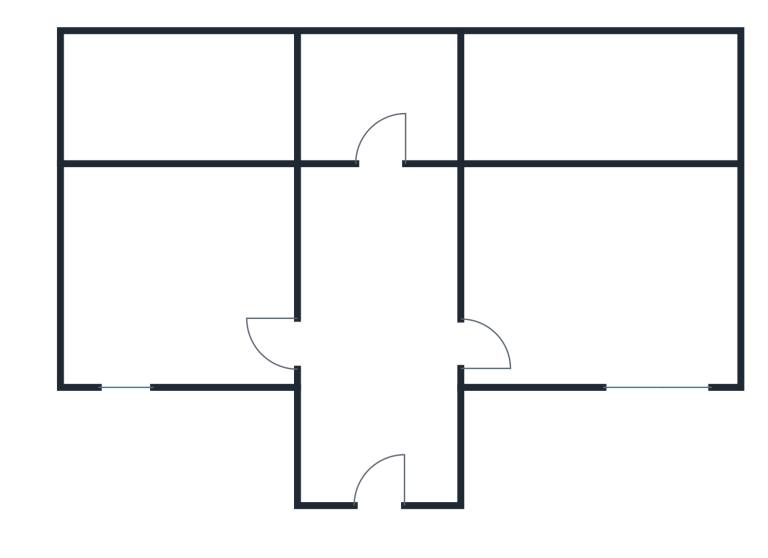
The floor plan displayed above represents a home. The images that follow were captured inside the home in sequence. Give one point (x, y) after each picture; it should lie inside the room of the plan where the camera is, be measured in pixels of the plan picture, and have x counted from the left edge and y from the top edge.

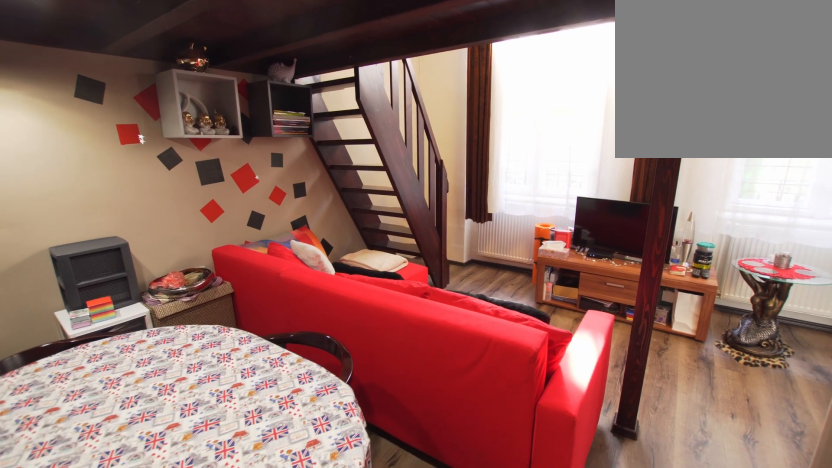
(596, 277)
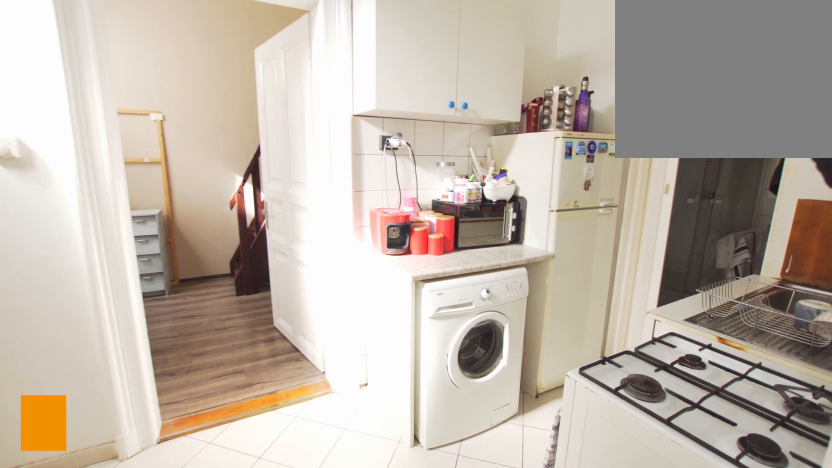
(377, 277)
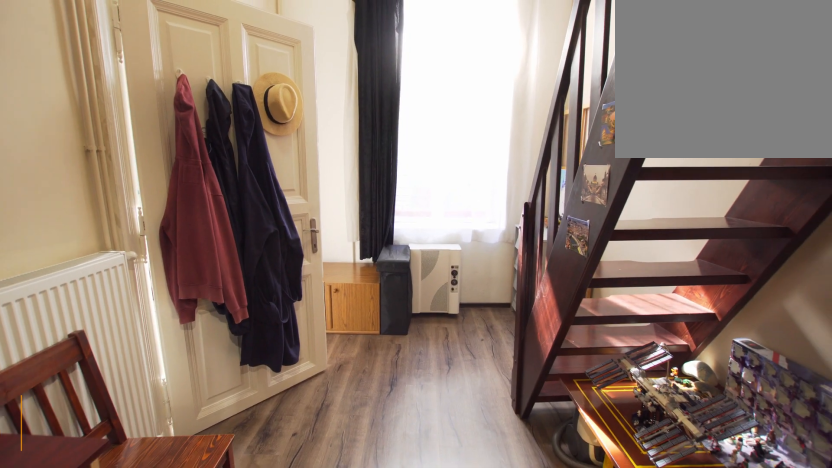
(173, 277)
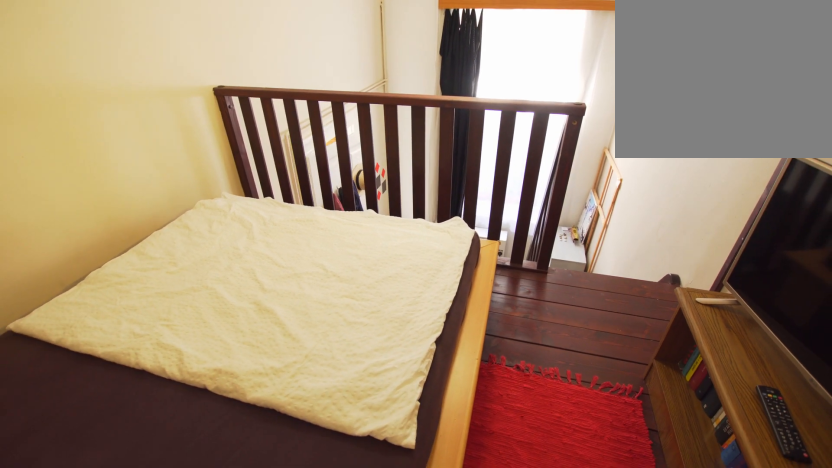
(174, 95)
